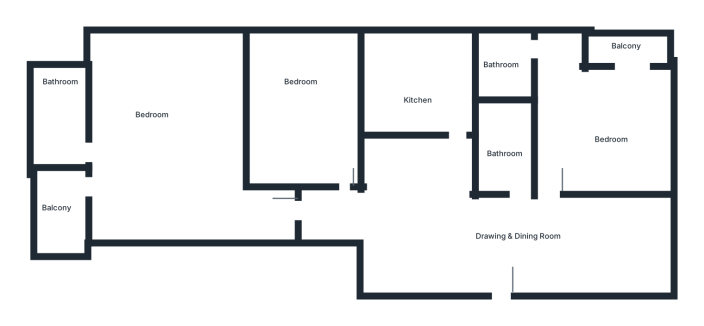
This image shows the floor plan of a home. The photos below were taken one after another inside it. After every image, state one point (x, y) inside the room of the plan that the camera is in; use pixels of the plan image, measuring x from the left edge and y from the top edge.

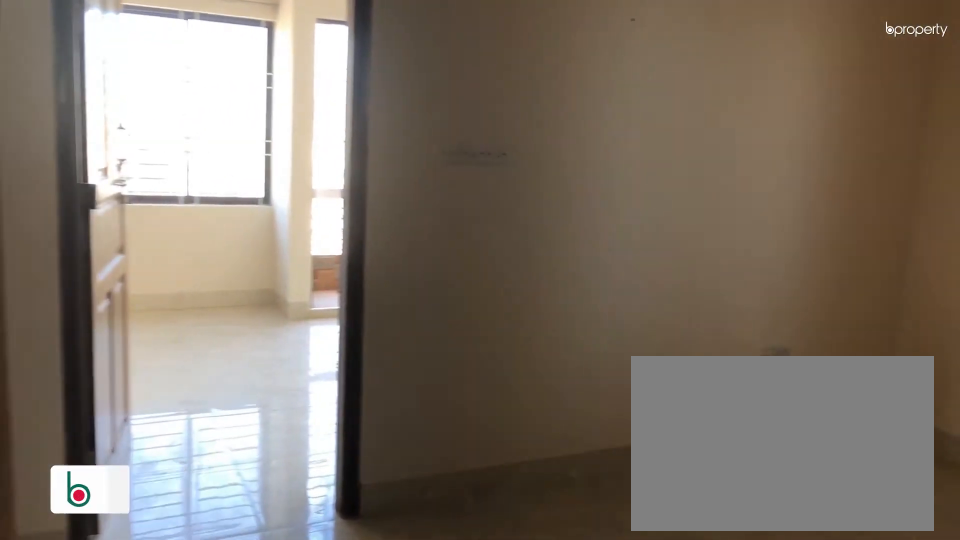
(499, 240)
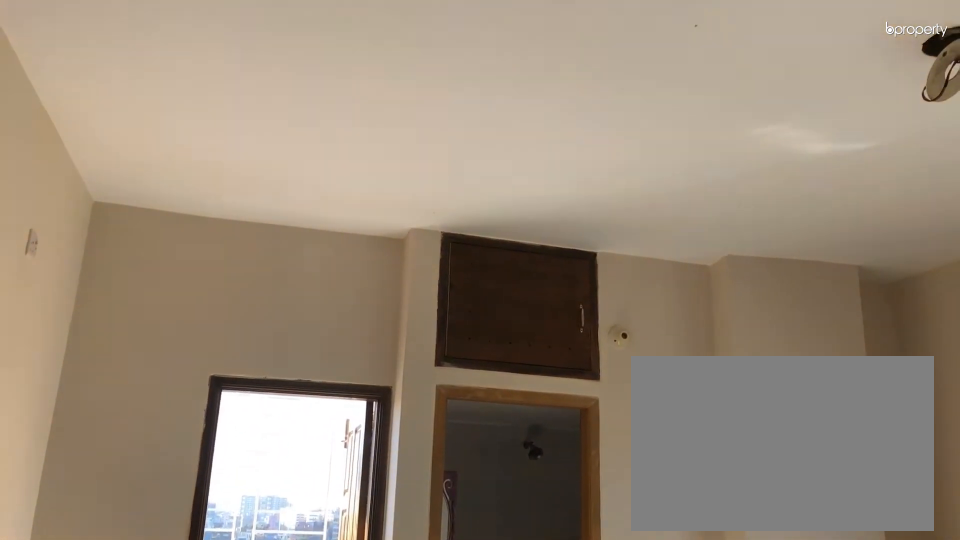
(164, 146)
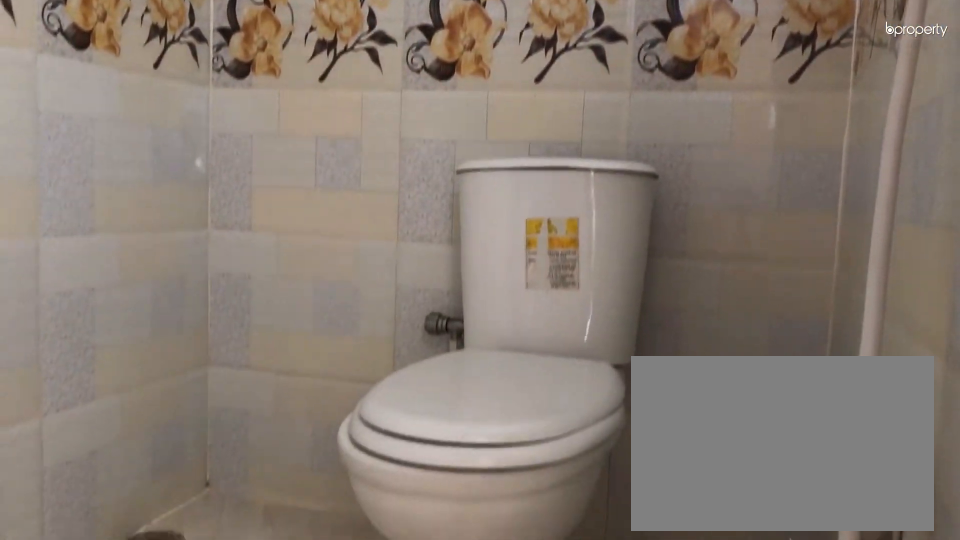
(57, 117)
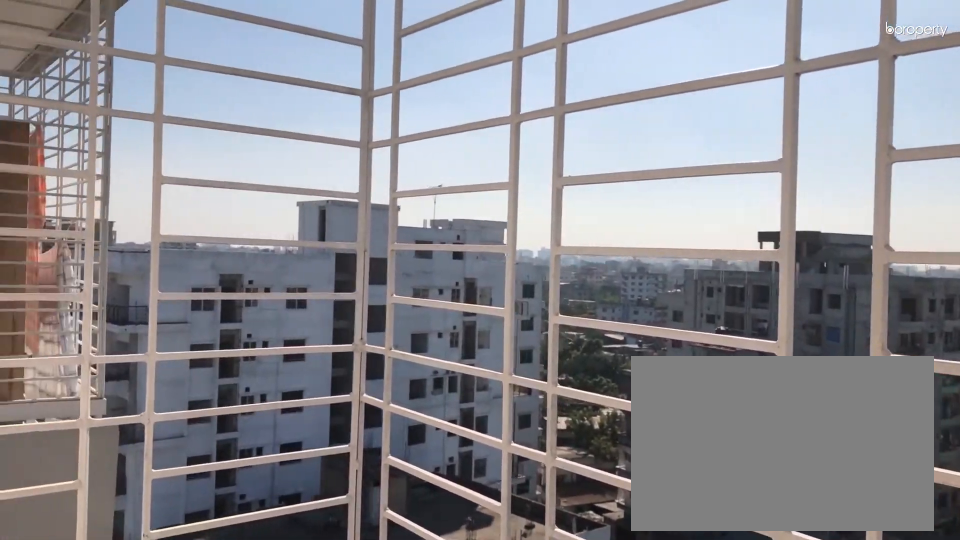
(59, 215)
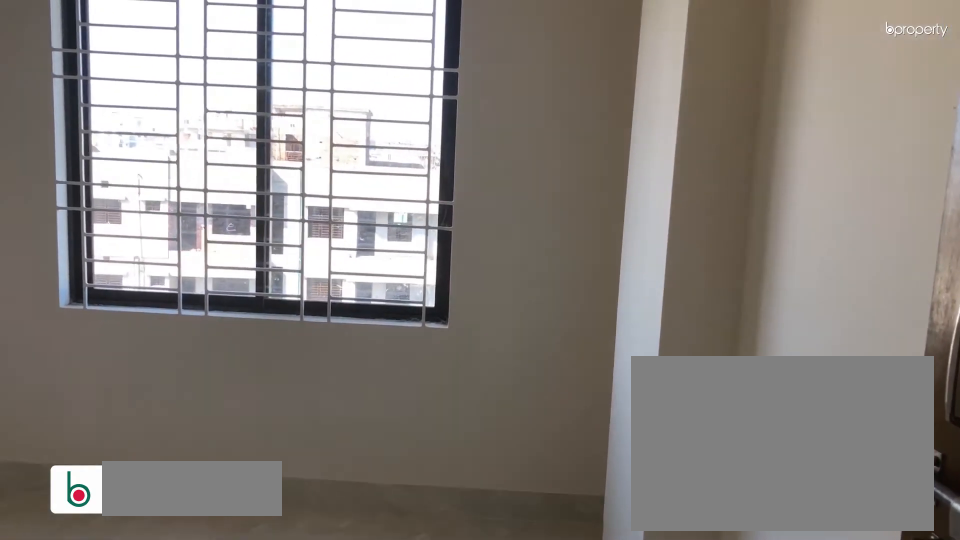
(307, 114)
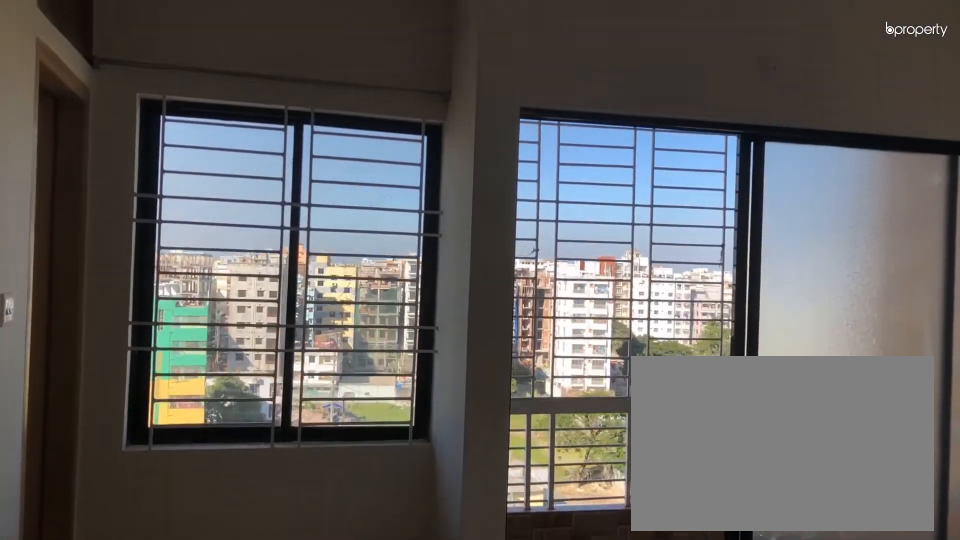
(602, 120)
